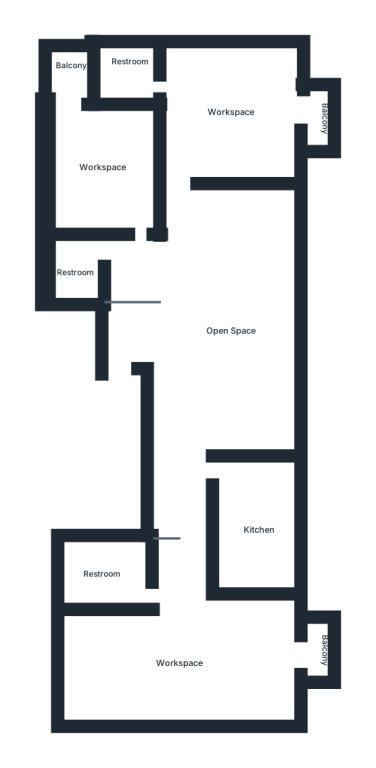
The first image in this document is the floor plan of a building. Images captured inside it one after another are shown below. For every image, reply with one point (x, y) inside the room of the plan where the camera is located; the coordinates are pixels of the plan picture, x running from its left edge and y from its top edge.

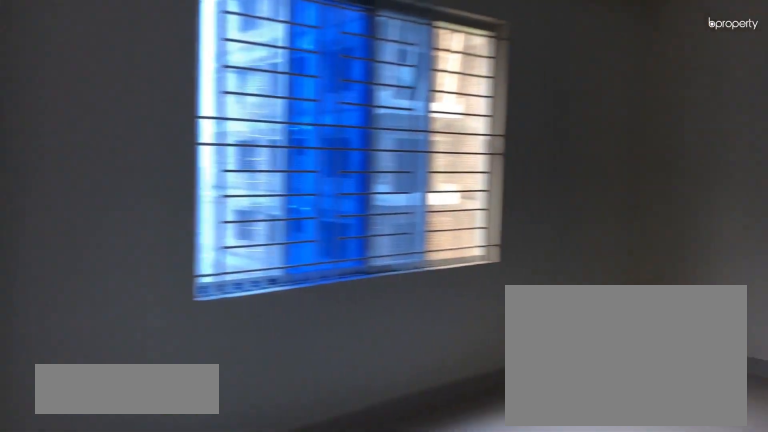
(222, 317)
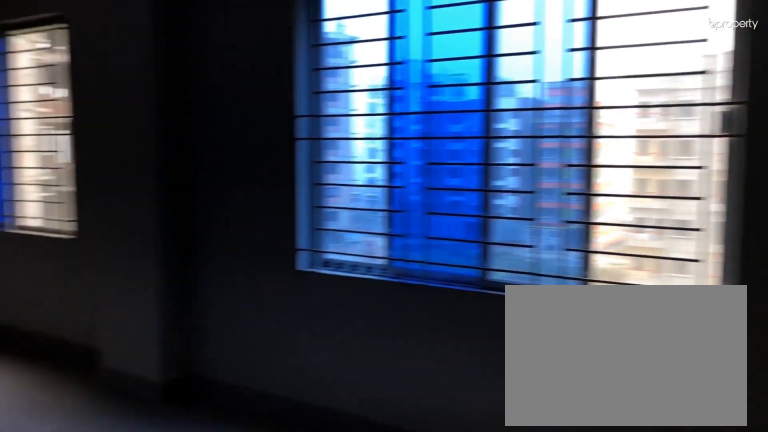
(222, 317)
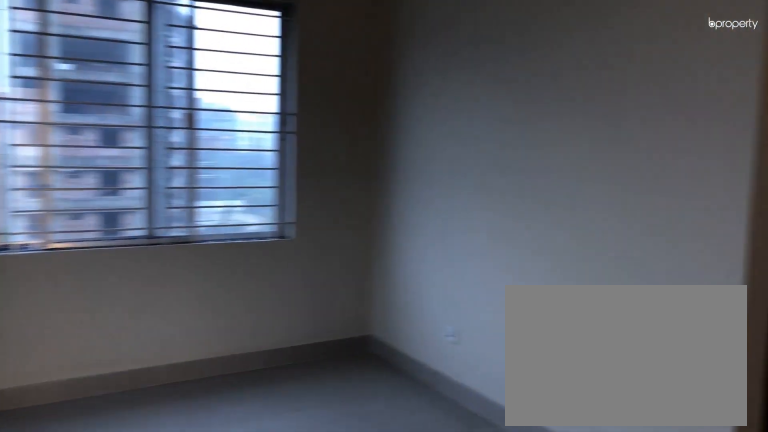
(181, 666)
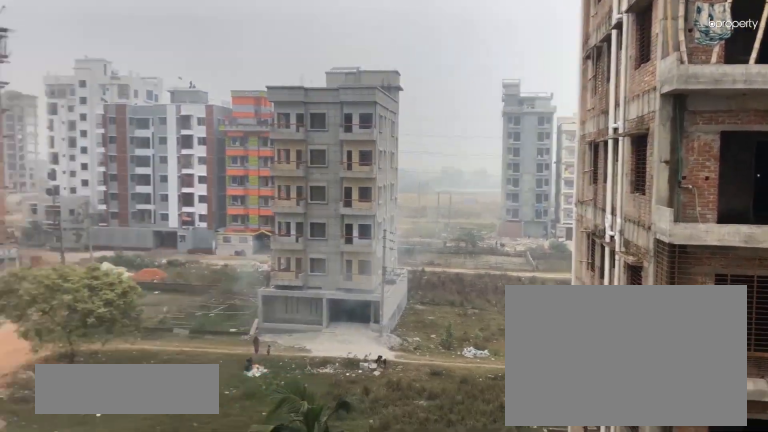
(314, 659)
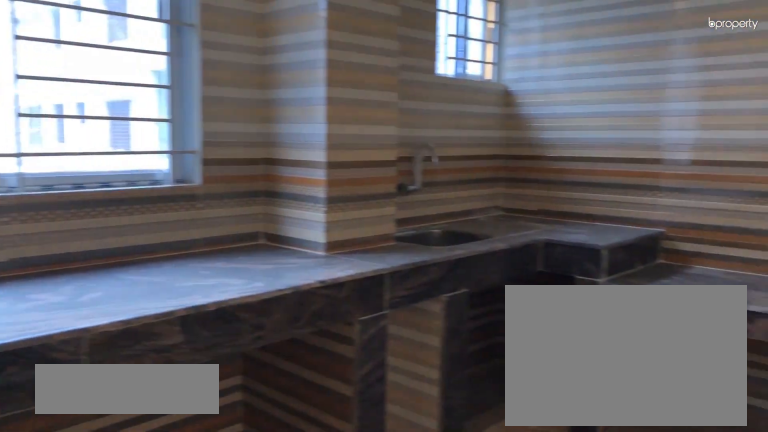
(254, 522)
